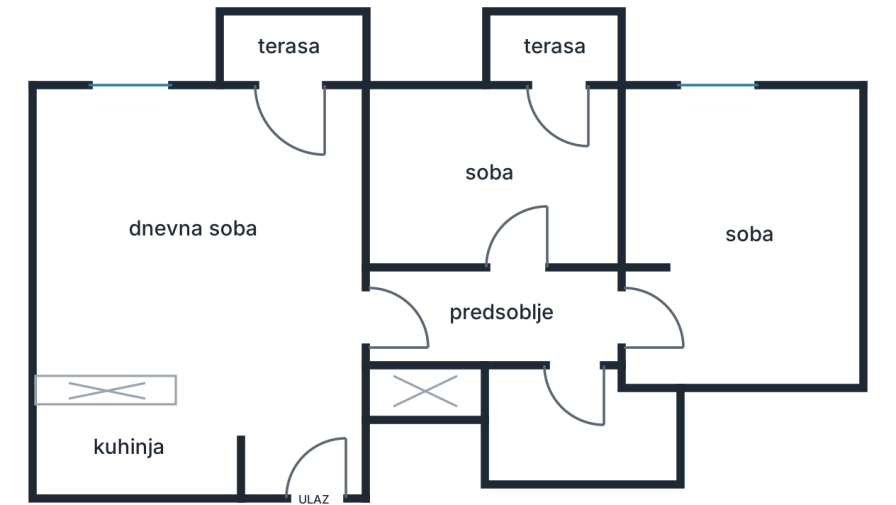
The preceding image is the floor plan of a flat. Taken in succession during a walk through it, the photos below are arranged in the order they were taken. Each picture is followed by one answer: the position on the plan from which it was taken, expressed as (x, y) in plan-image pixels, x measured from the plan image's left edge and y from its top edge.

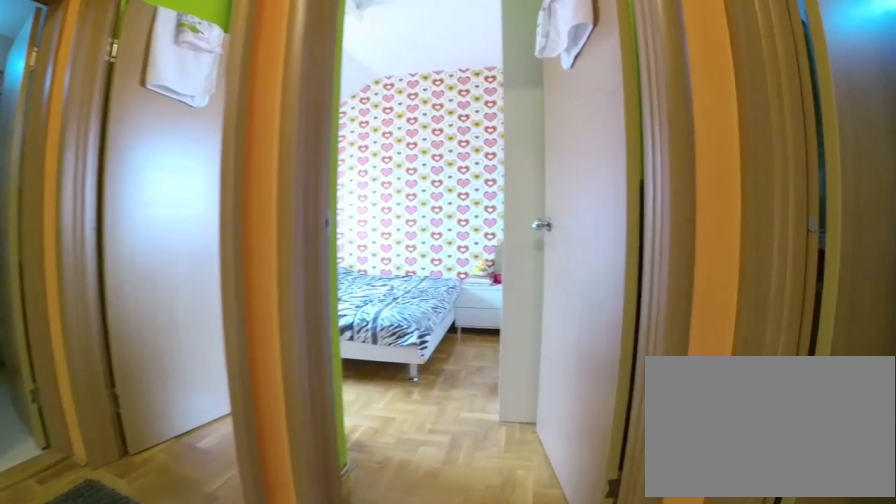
(463, 314)
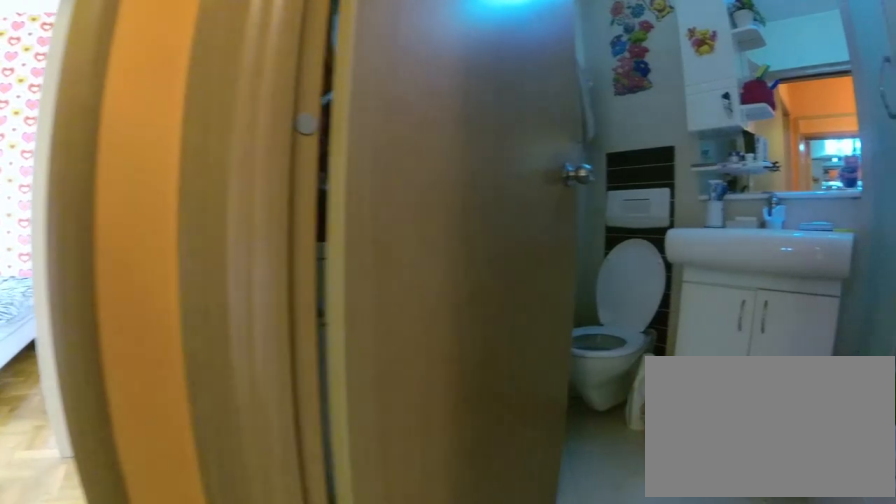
(514, 311)
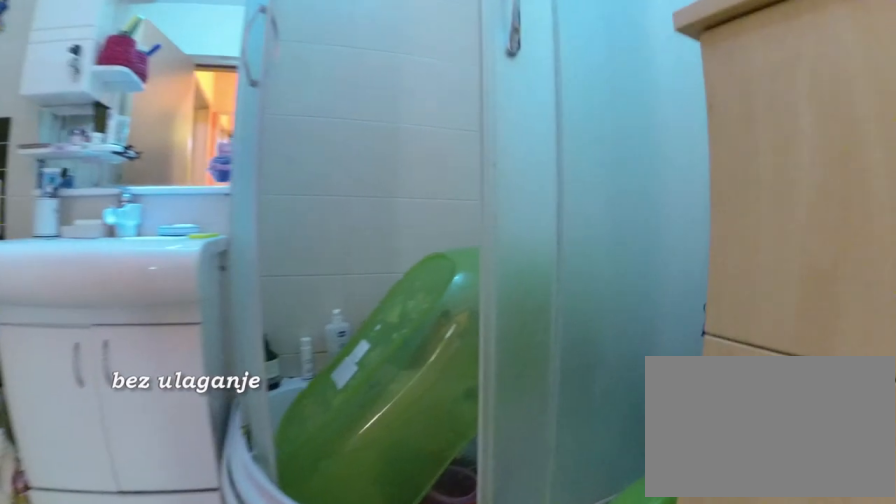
(570, 349)
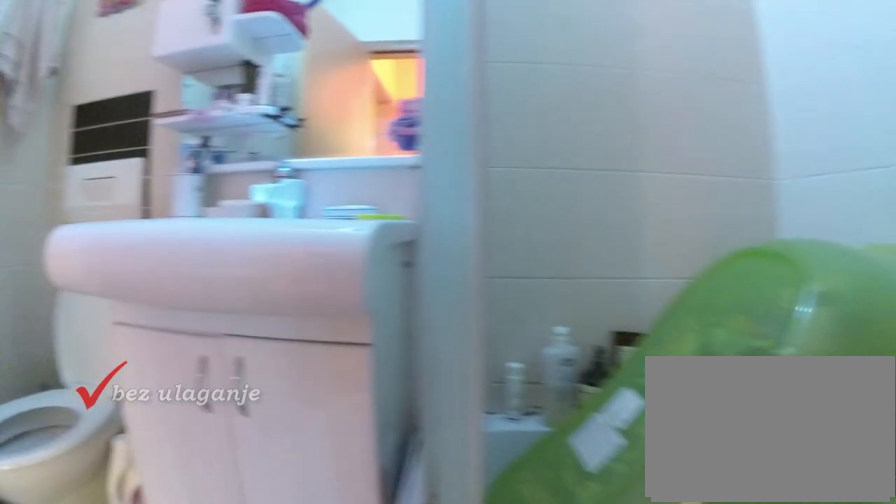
(556, 382)
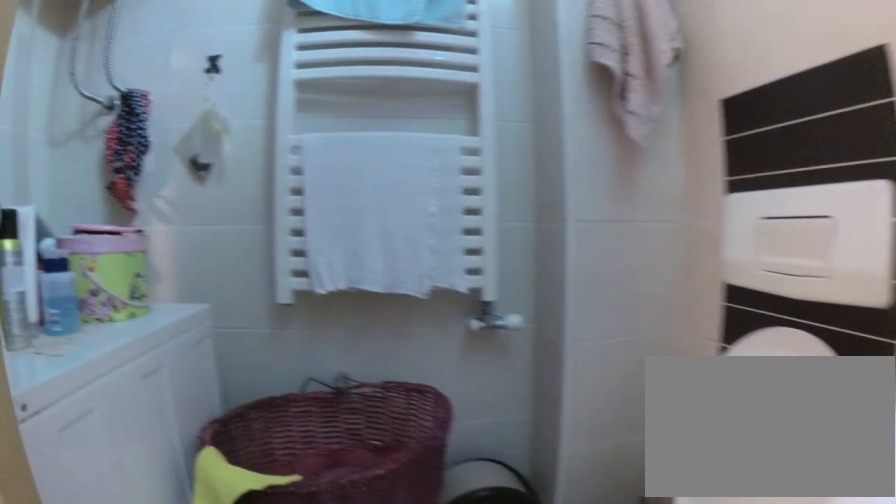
(544, 419)
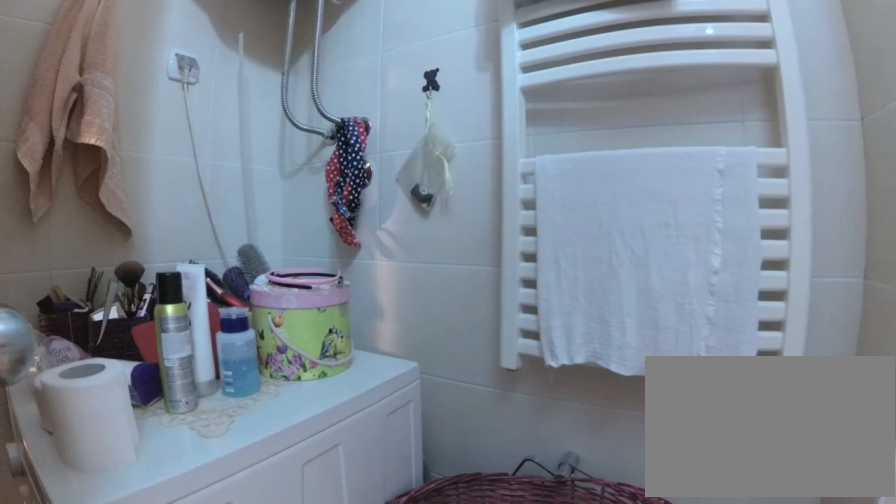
(550, 436)
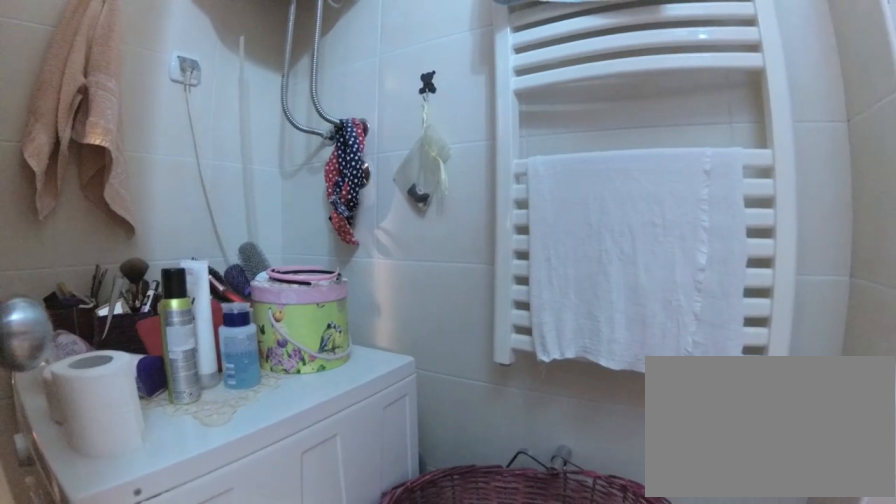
(547, 437)
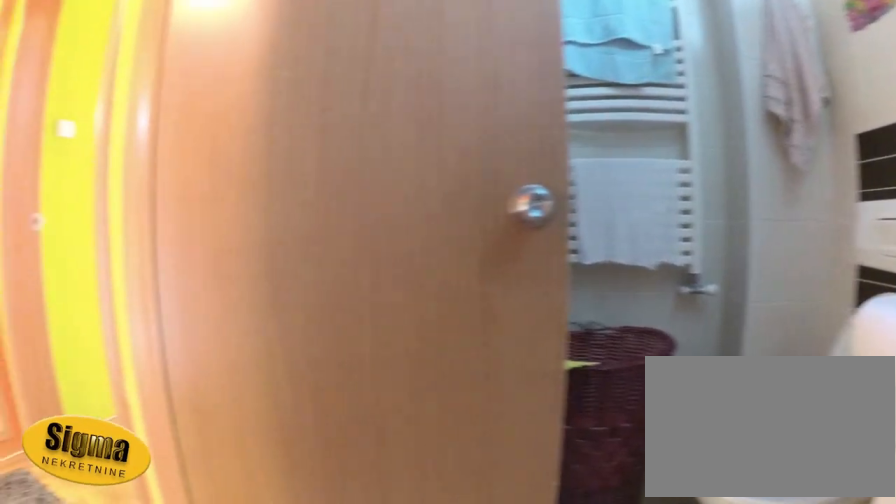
(540, 448)
